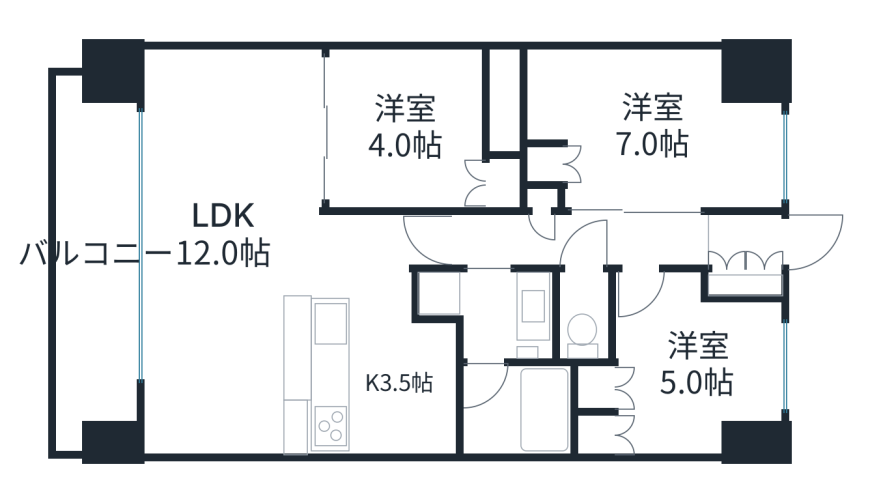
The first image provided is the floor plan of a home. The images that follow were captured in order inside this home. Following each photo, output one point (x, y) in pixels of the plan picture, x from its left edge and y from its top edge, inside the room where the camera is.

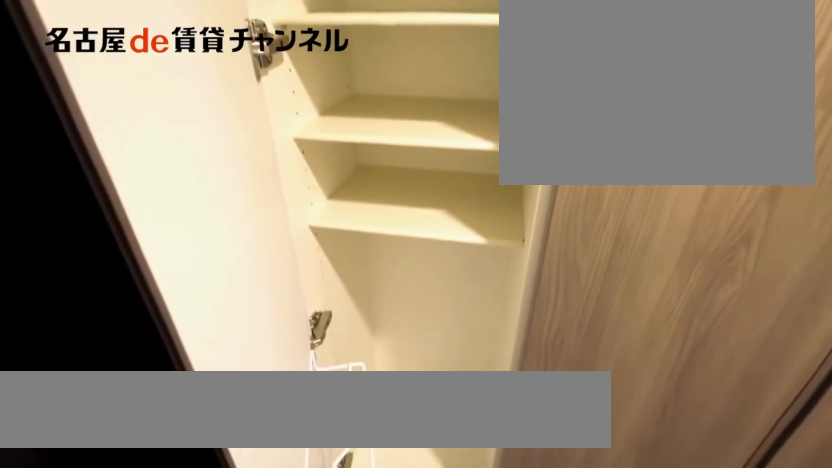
(746, 285)
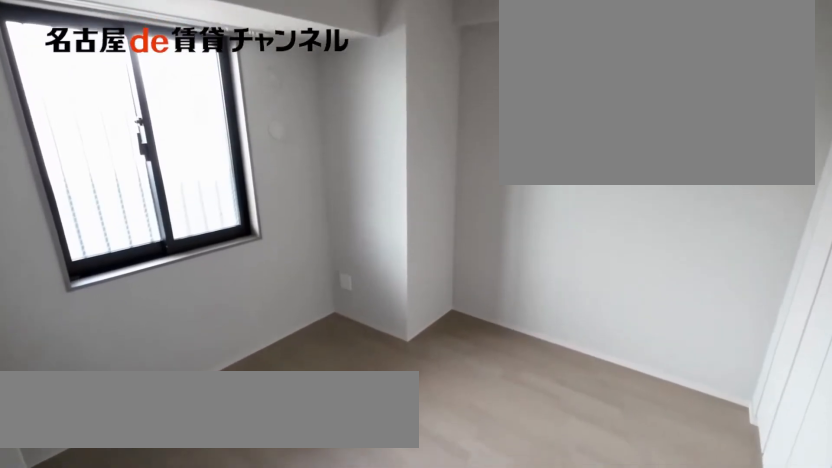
(697, 367)
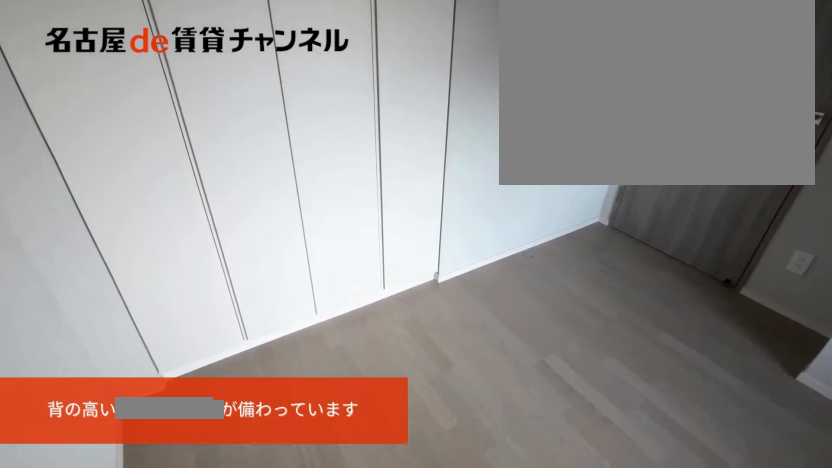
(697, 367)
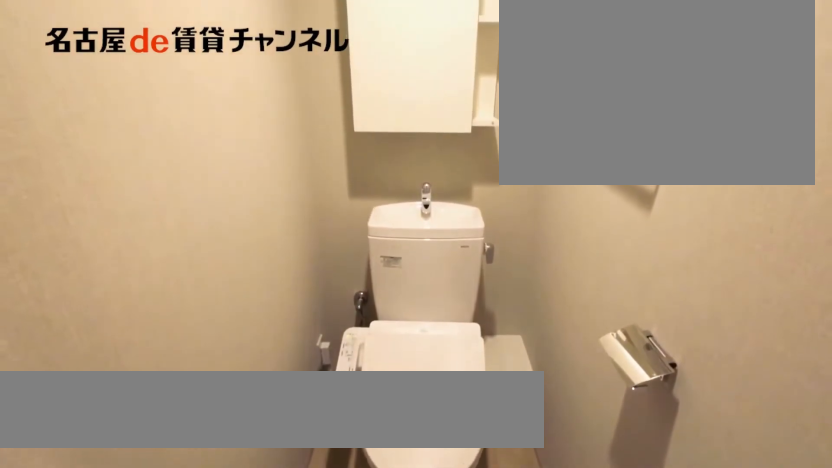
(586, 319)
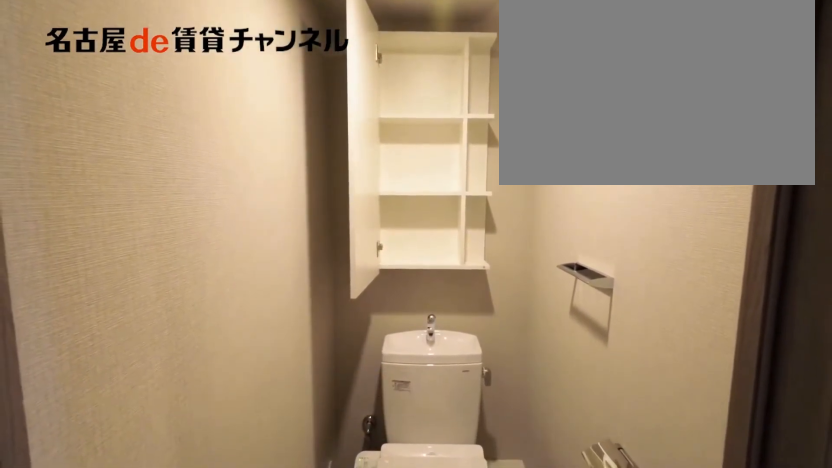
(586, 319)
